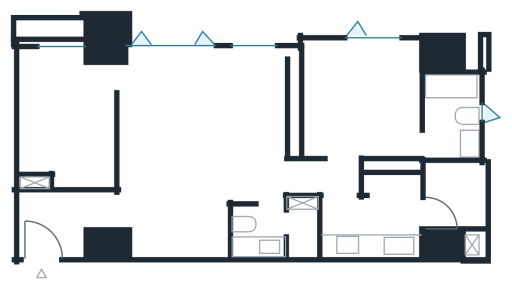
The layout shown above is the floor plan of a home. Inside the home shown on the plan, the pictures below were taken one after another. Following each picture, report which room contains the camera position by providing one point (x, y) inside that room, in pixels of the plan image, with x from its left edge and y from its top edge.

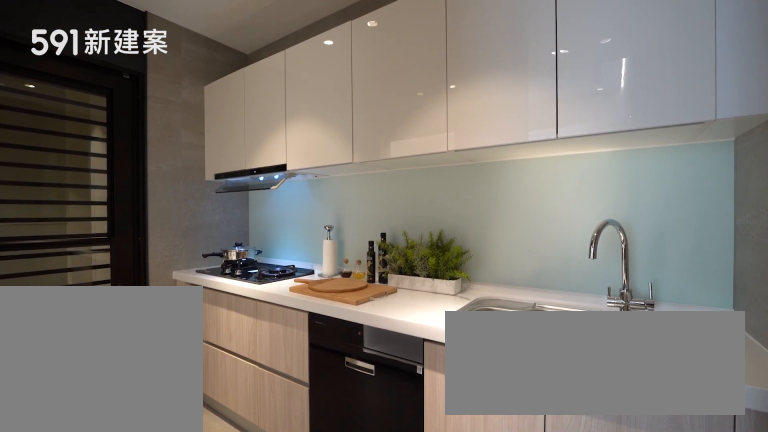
(373, 220)
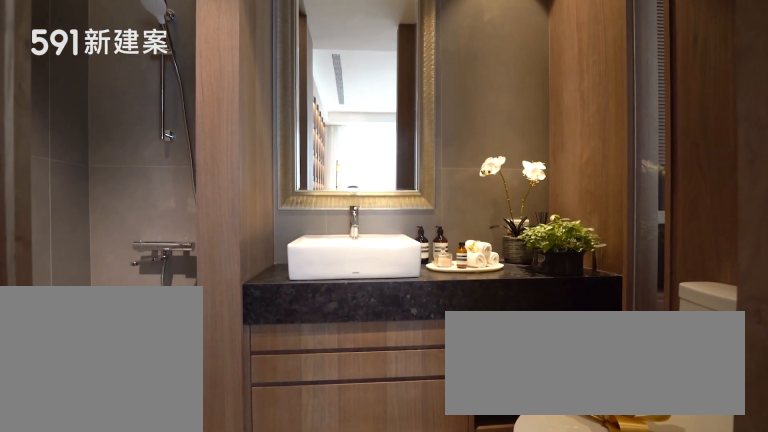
(273, 232)
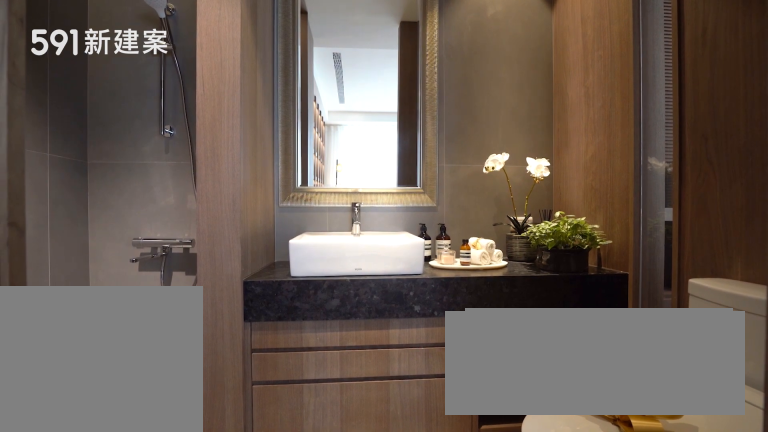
(273, 232)
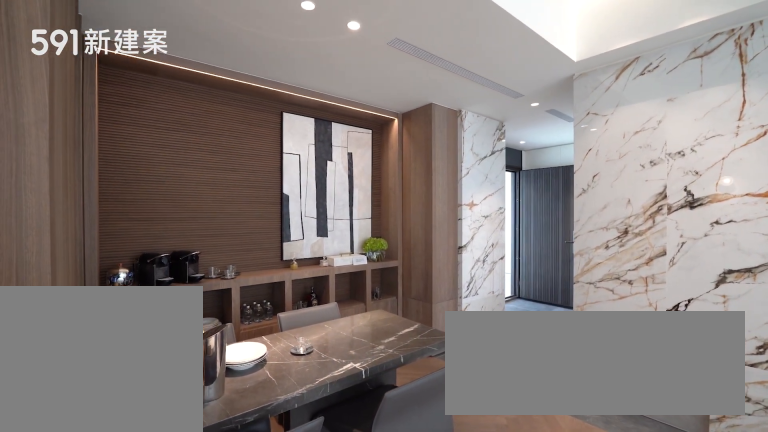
(178, 217)
